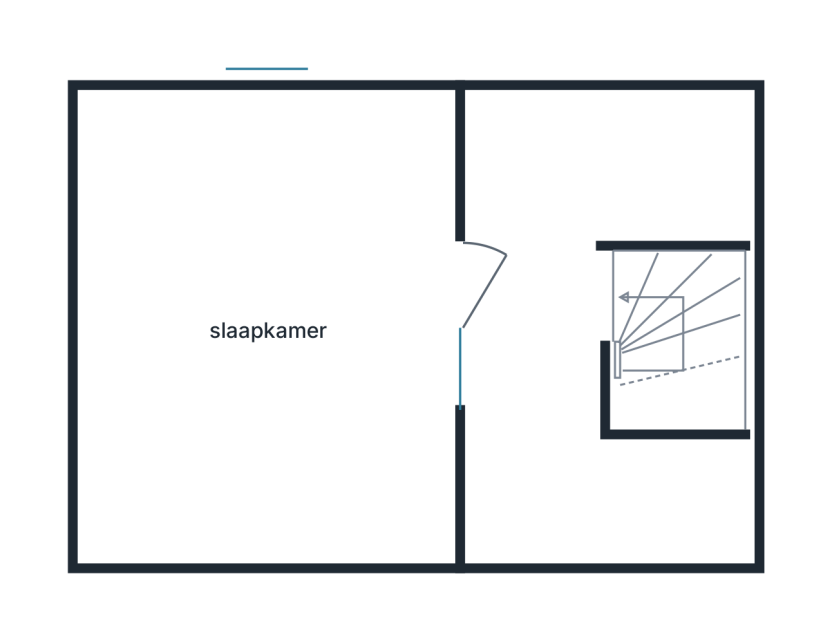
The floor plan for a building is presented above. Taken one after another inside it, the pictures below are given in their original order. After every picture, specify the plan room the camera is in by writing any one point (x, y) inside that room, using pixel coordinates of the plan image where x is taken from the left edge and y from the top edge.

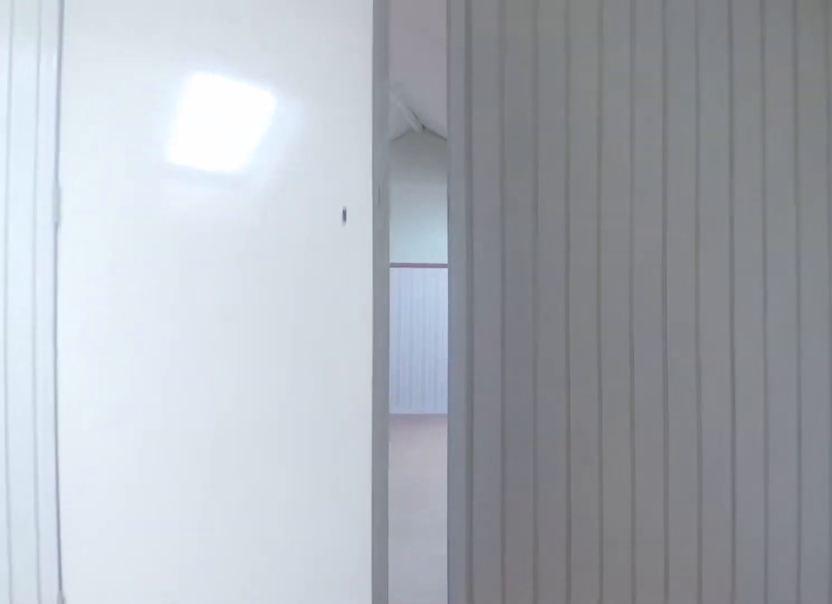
(585, 323)
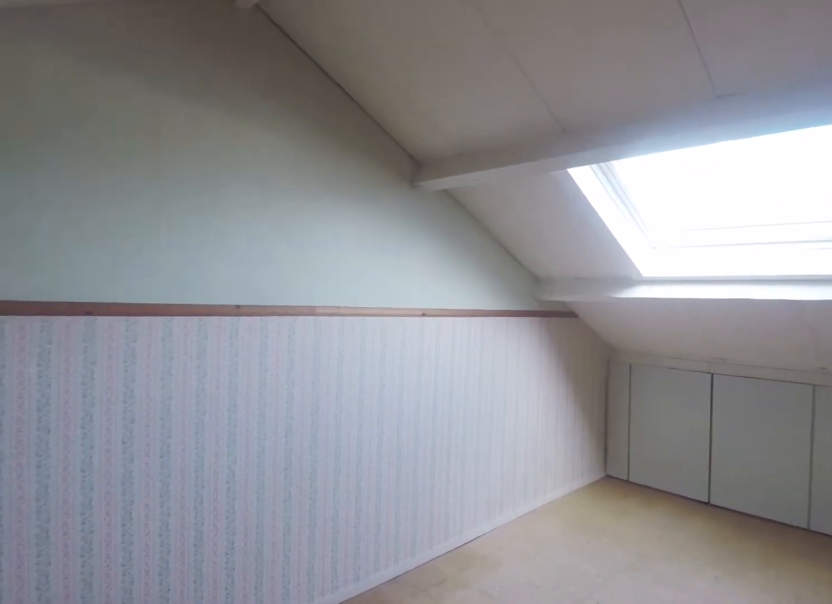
(271, 326)
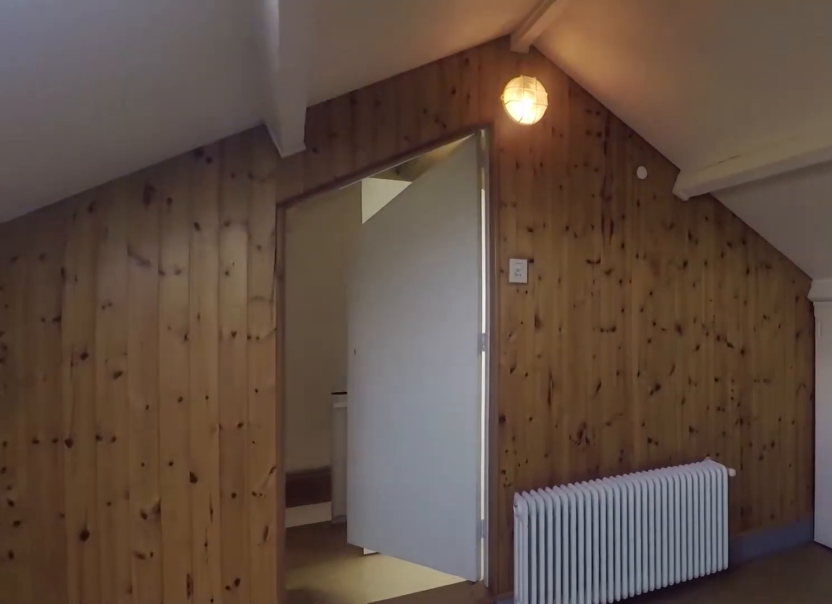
(271, 326)
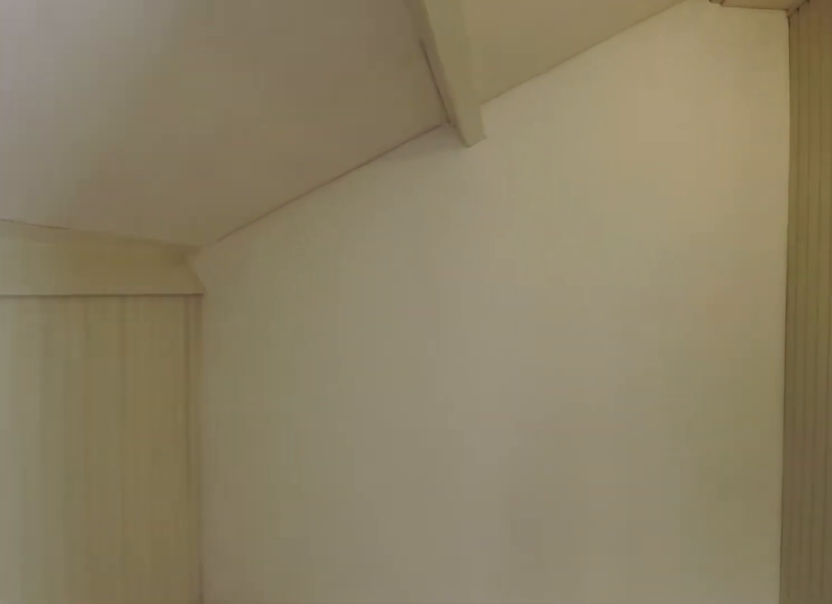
(585, 321)
